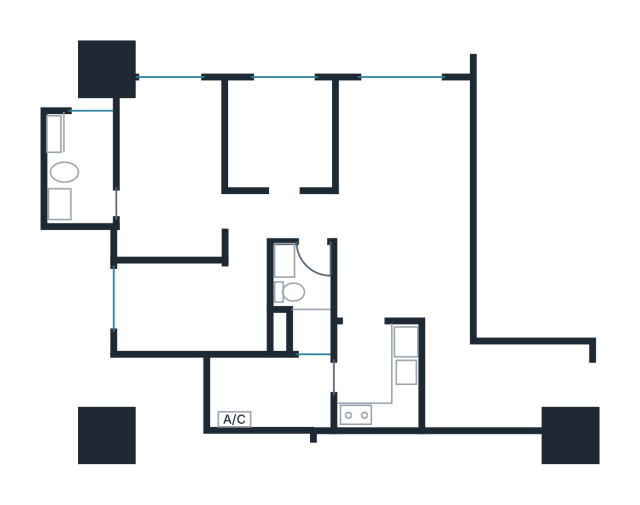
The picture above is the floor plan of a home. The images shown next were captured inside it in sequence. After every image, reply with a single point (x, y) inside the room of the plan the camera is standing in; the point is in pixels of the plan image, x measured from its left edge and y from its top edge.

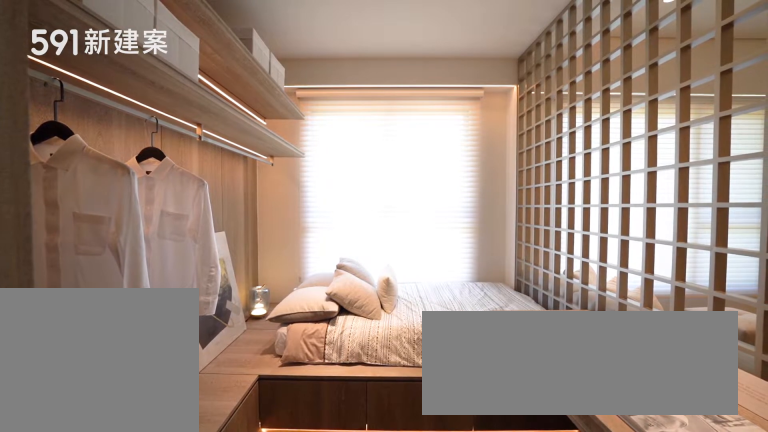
(277, 131)
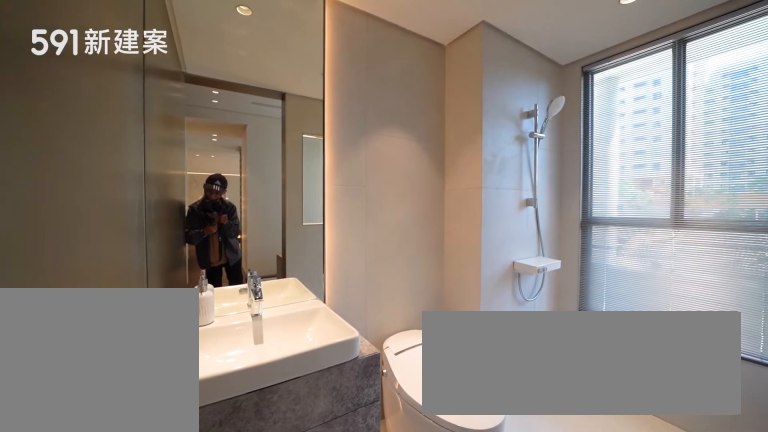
(79, 168)
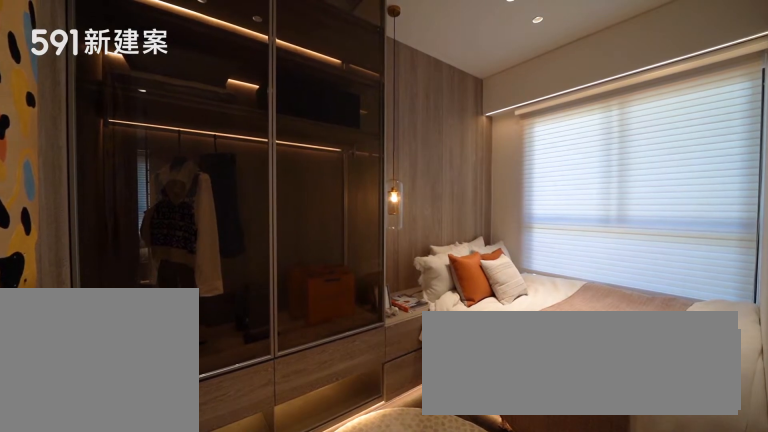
(193, 304)
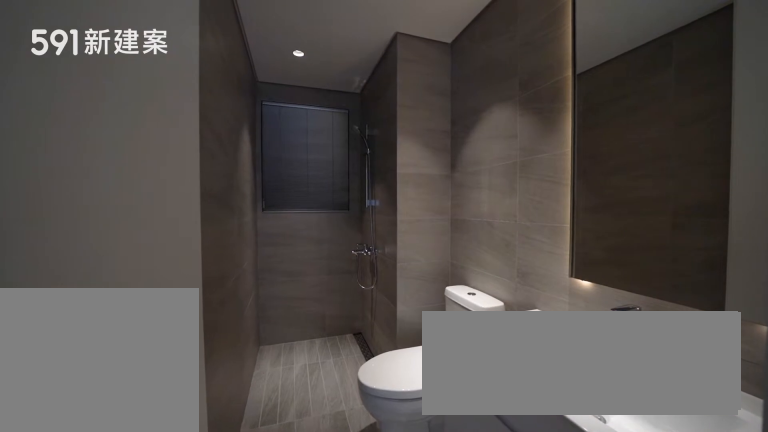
(304, 296)
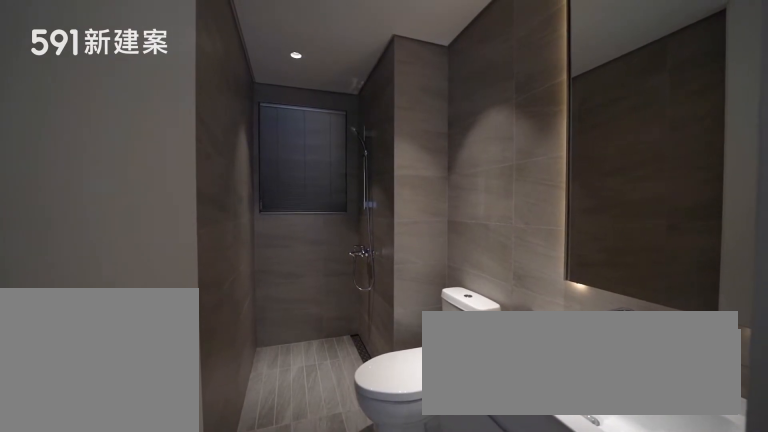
(304, 296)
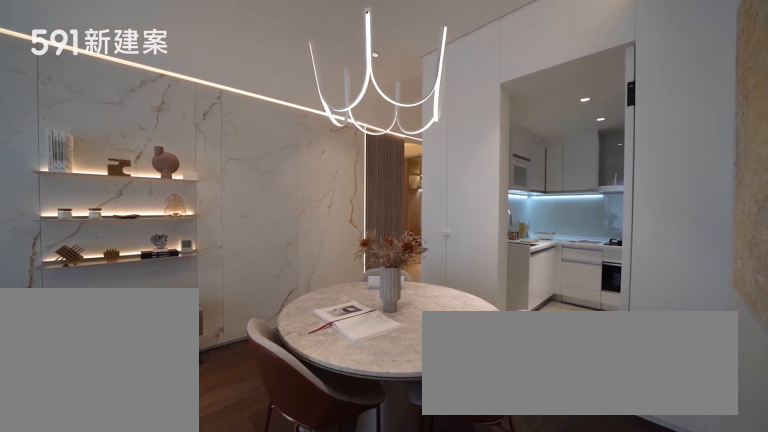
(406, 279)
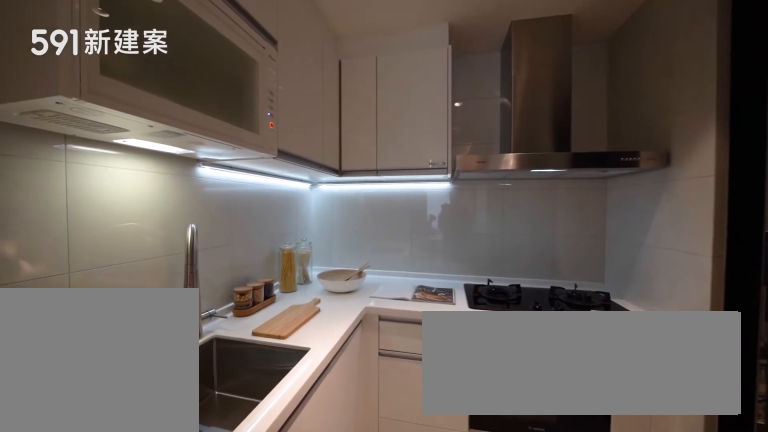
(379, 380)
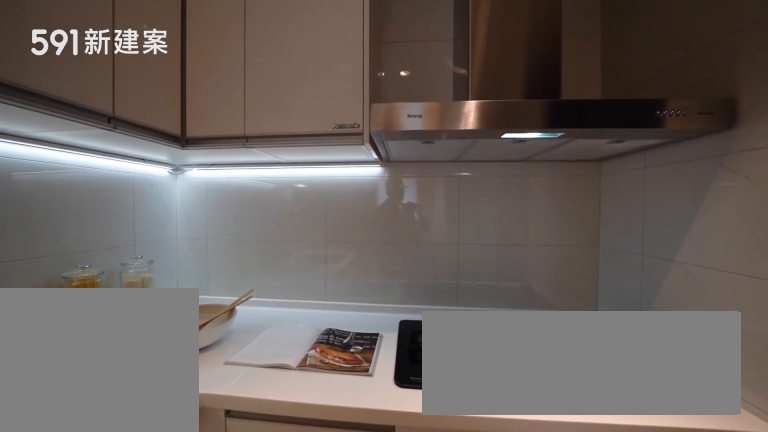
(379, 380)
